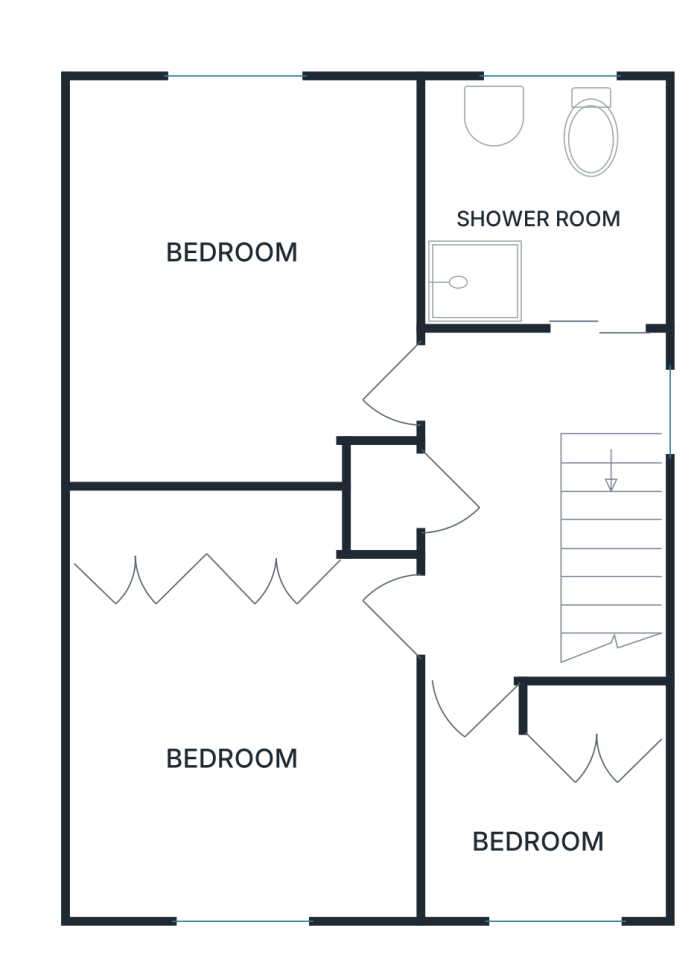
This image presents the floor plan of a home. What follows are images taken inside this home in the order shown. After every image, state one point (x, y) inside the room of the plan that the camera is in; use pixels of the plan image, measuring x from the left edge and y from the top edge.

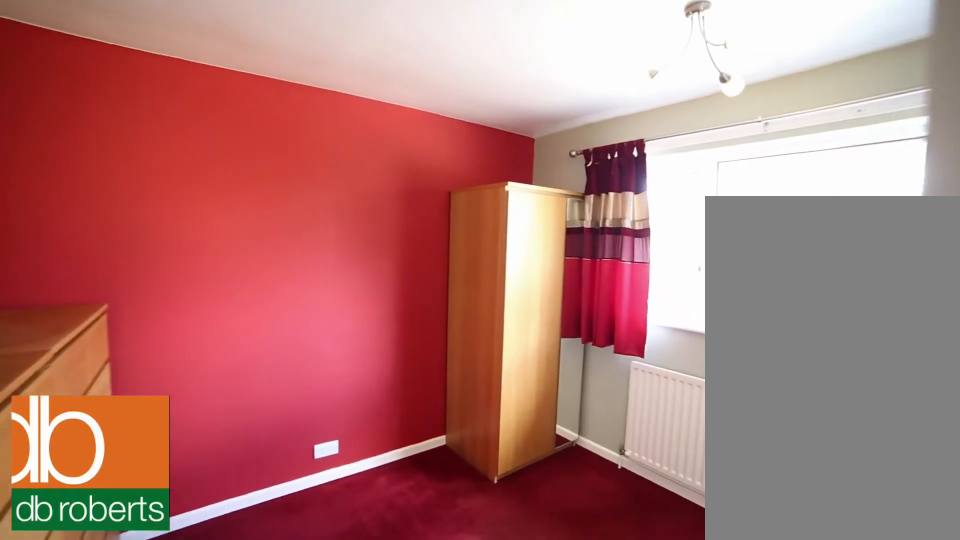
(244, 284)
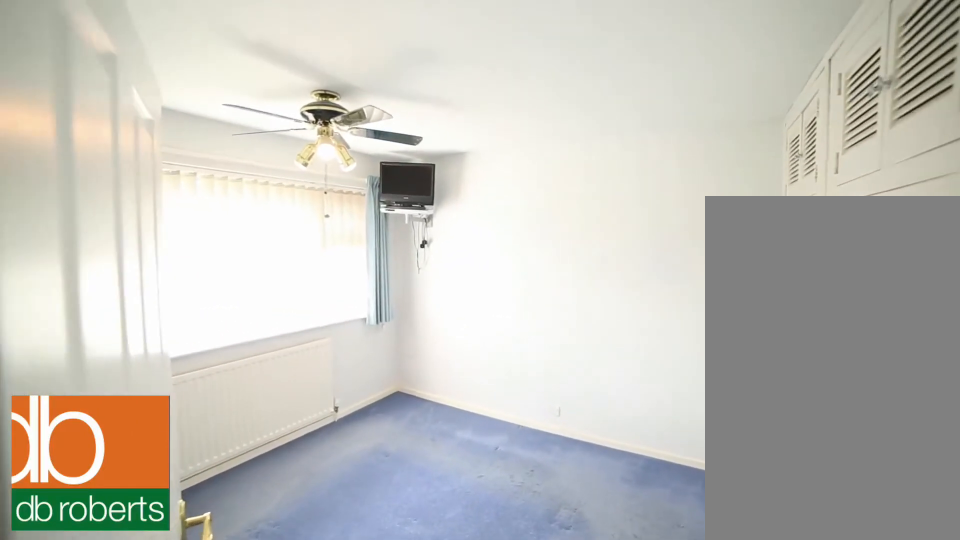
(242, 704)
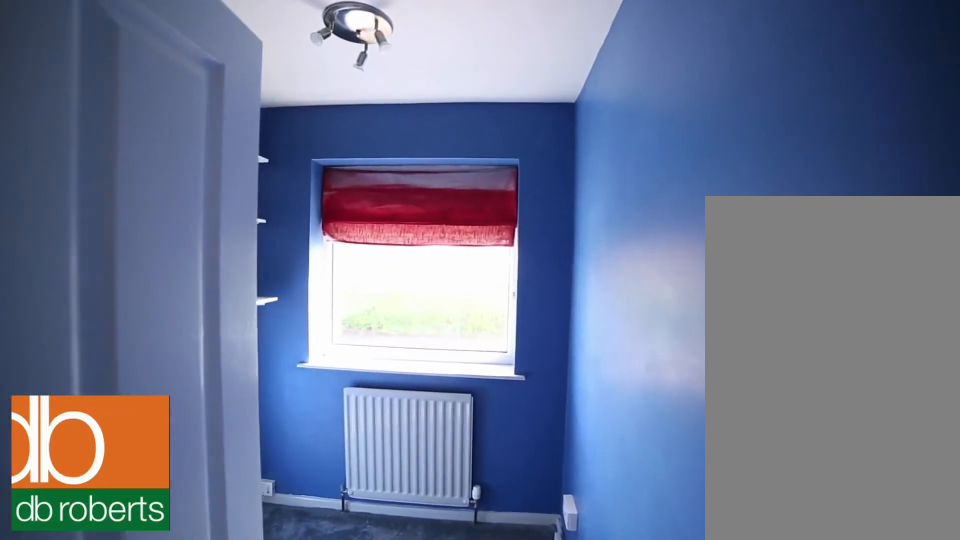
(547, 803)
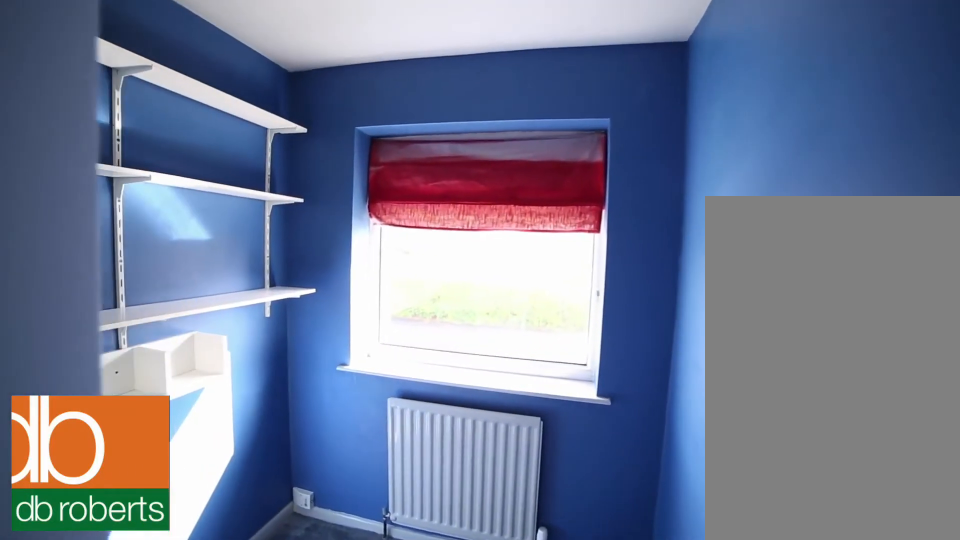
(547, 803)
